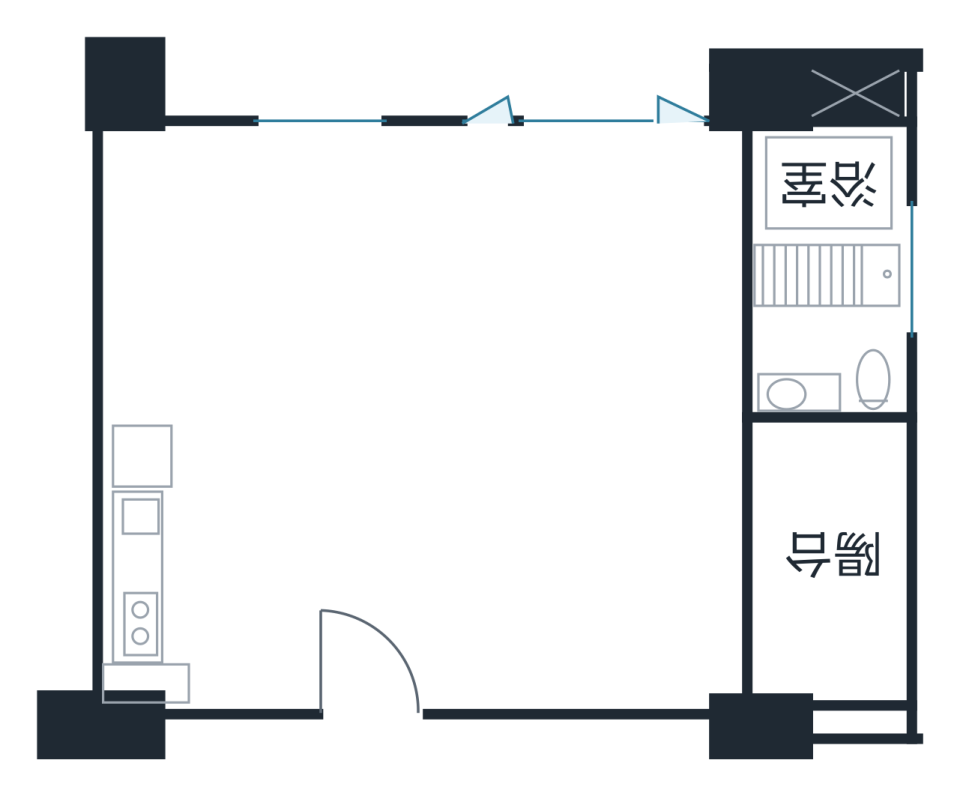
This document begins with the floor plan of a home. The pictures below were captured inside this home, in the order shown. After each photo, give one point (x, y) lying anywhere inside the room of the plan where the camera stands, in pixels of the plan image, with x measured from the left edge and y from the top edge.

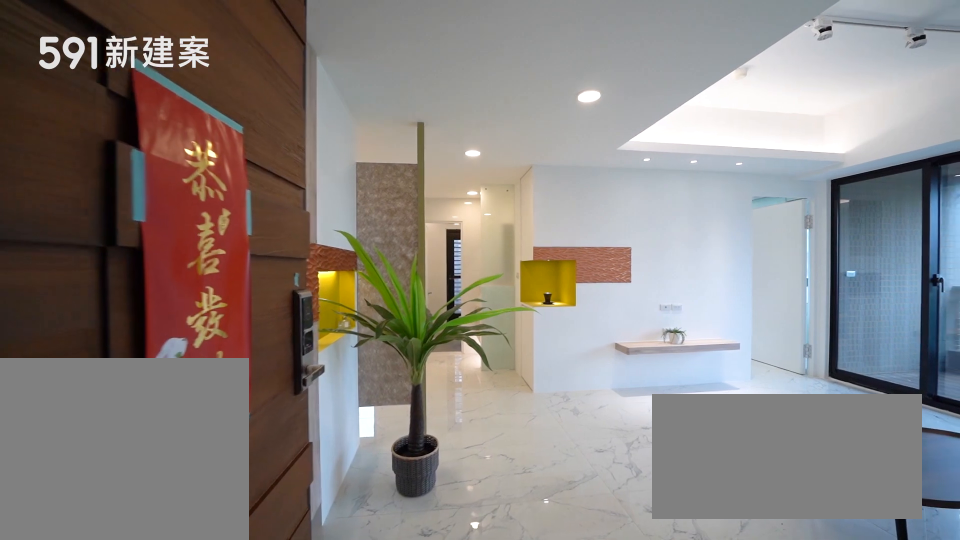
(366, 644)
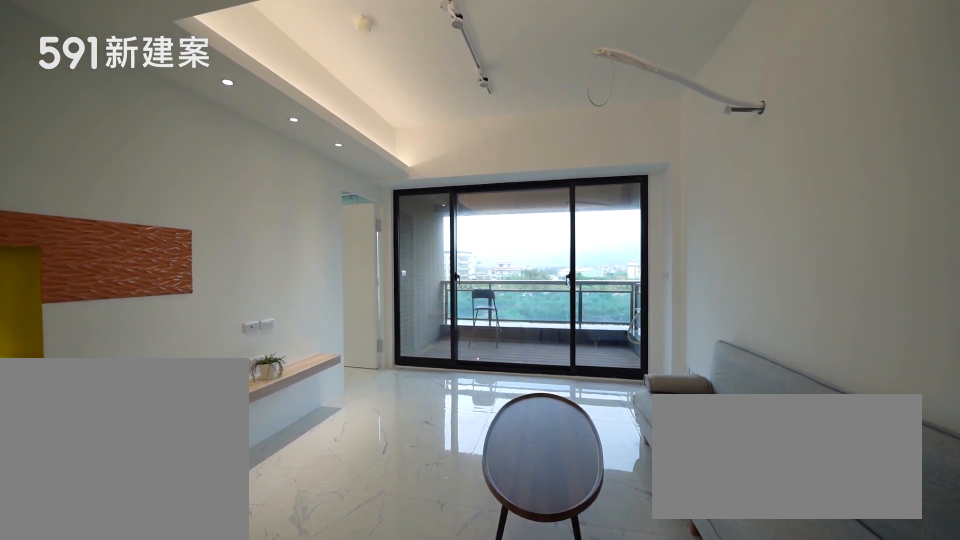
(529, 554)
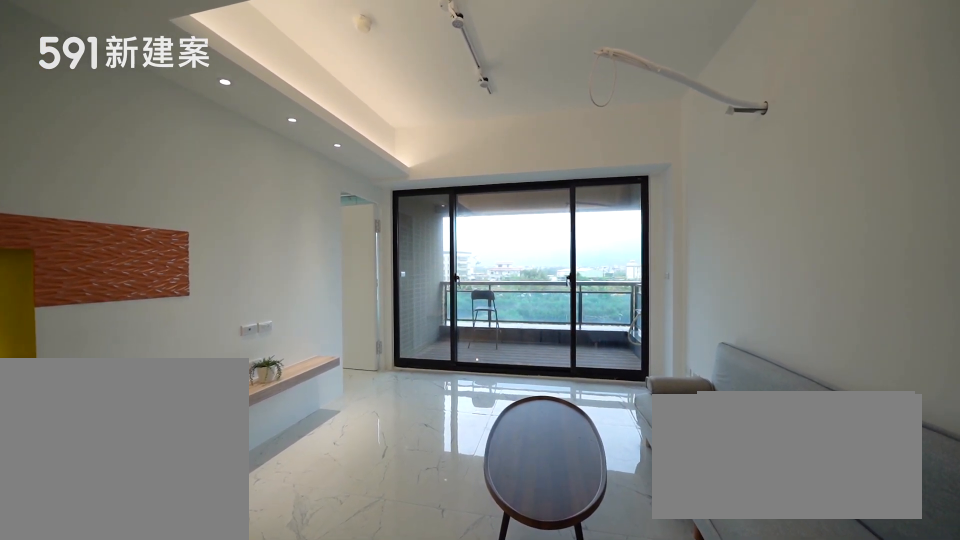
(529, 554)
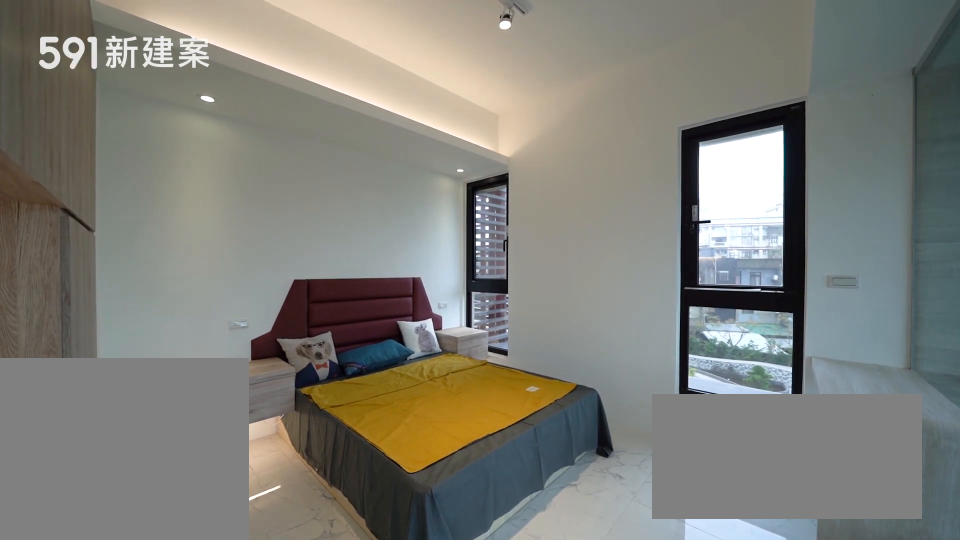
(593, 267)
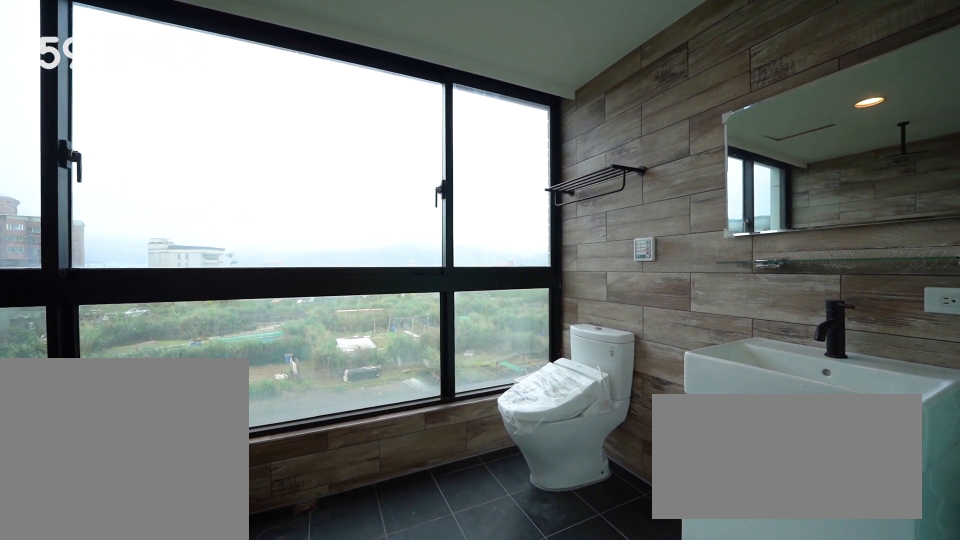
(828, 276)
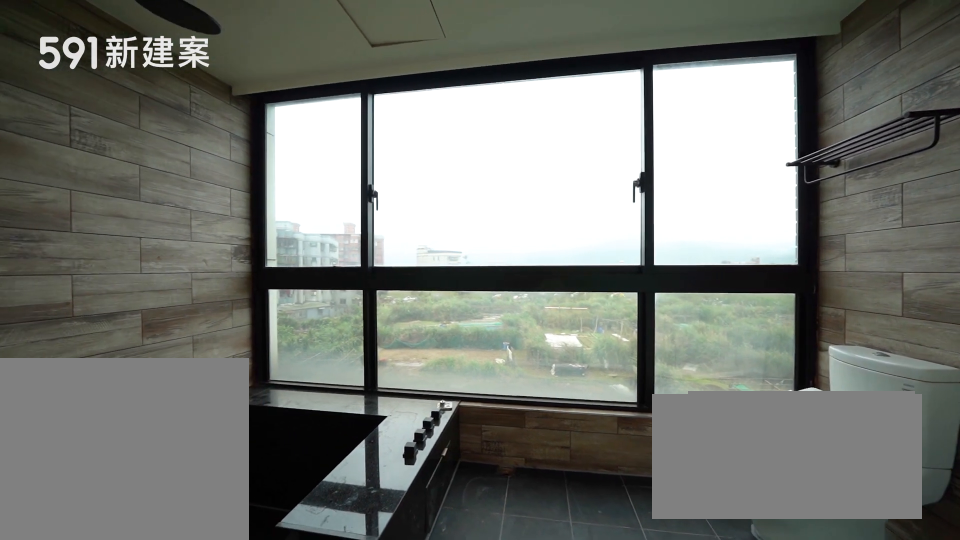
(828, 276)
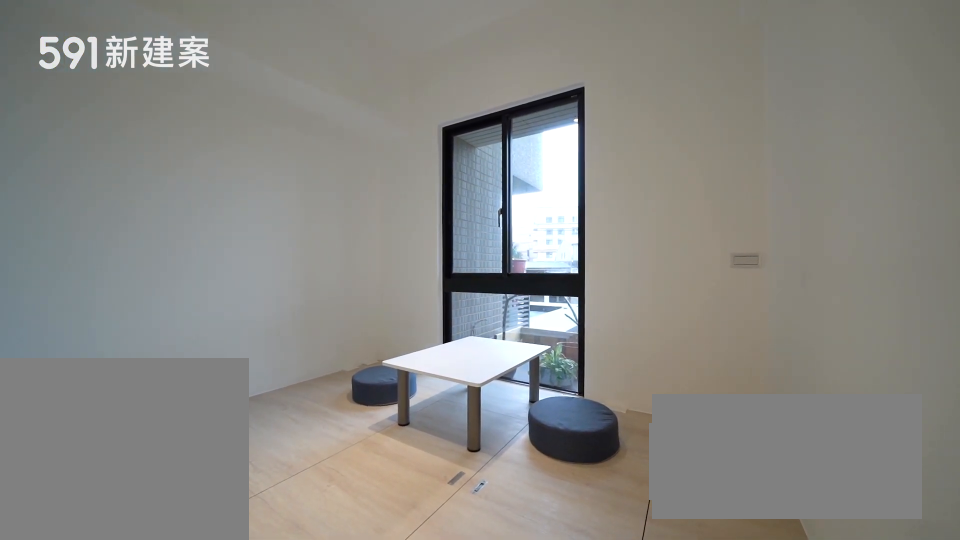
(208, 236)
